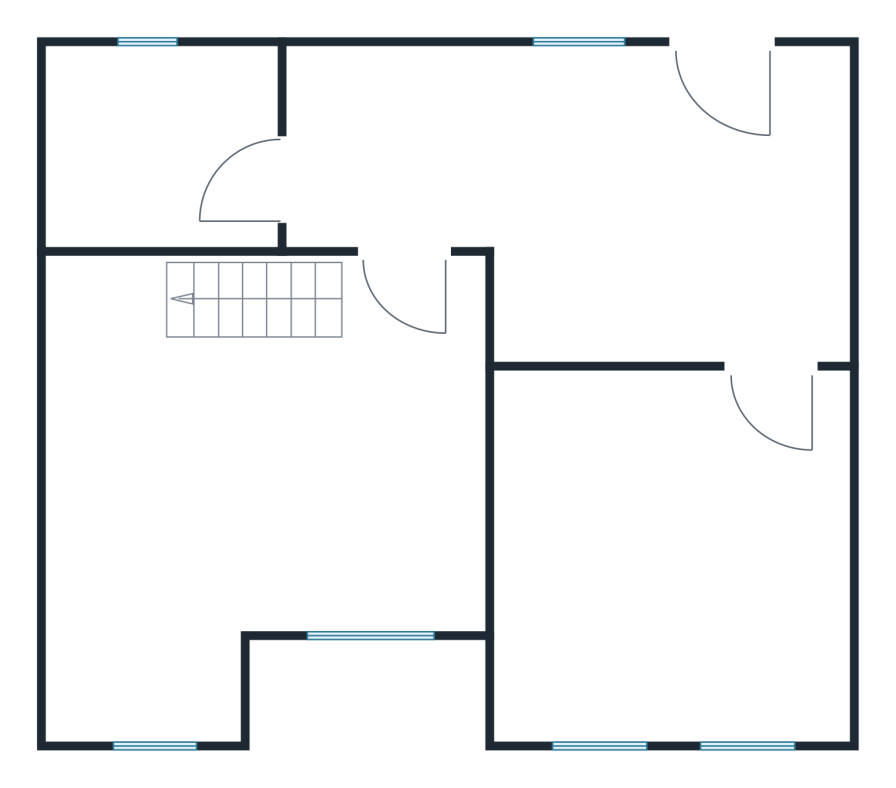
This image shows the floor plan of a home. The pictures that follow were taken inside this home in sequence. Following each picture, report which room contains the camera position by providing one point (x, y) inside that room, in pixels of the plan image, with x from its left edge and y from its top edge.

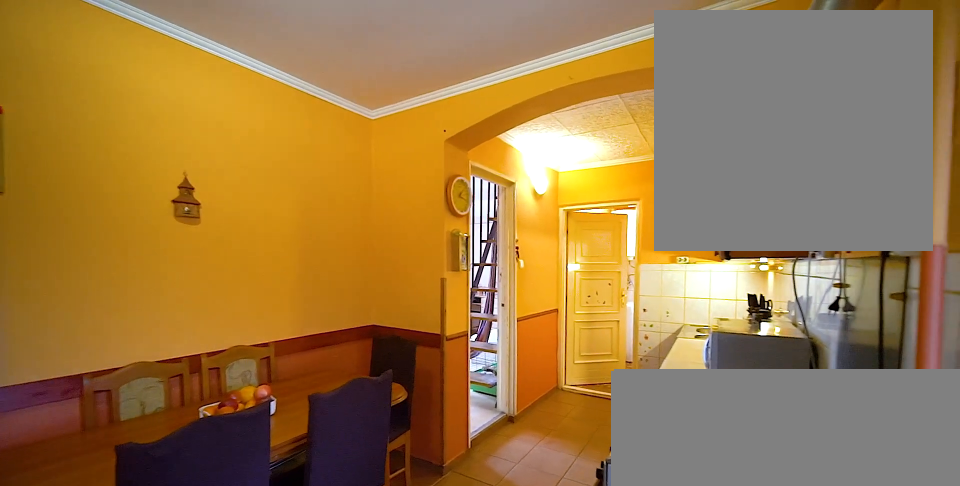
(610, 202)
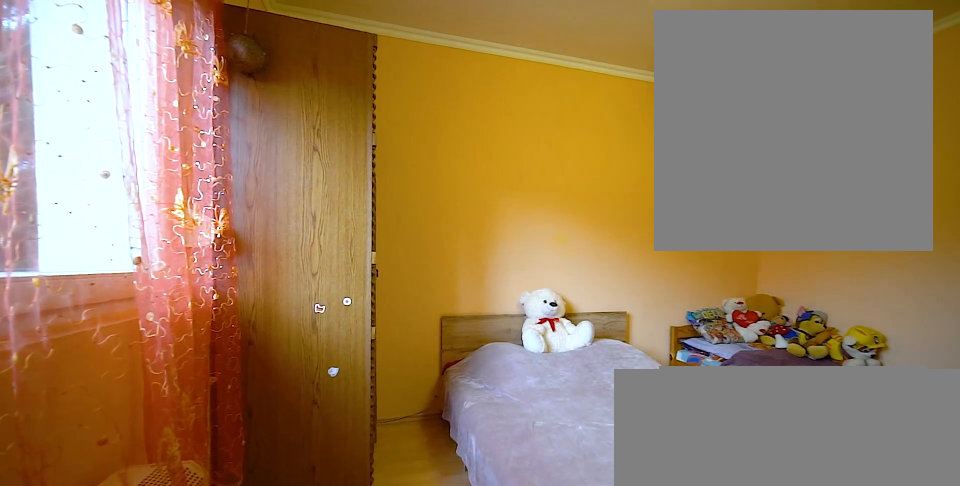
(681, 557)
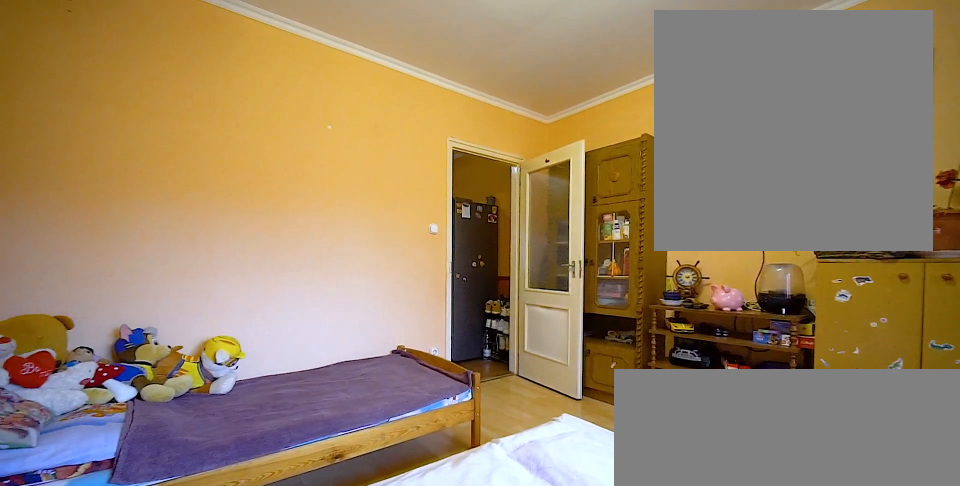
(682, 558)
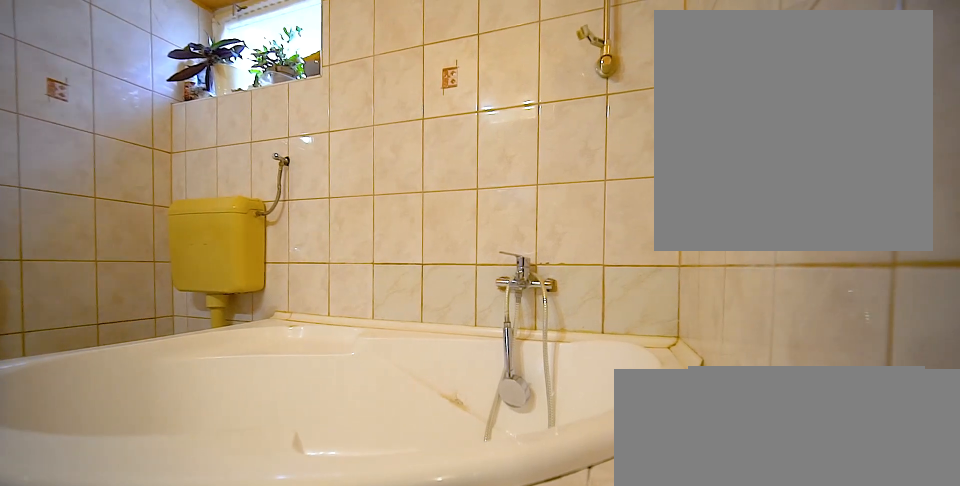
(162, 153)
